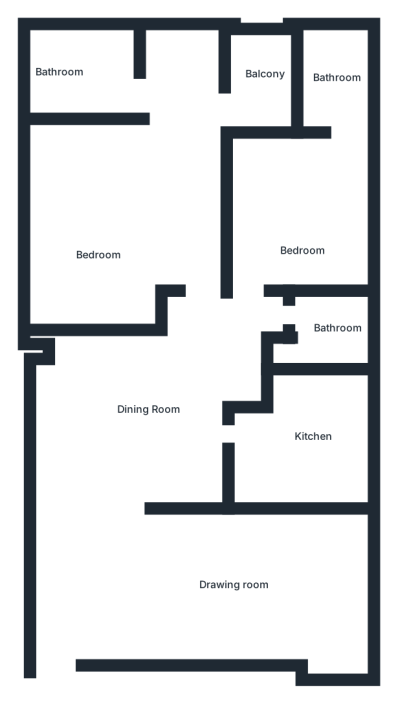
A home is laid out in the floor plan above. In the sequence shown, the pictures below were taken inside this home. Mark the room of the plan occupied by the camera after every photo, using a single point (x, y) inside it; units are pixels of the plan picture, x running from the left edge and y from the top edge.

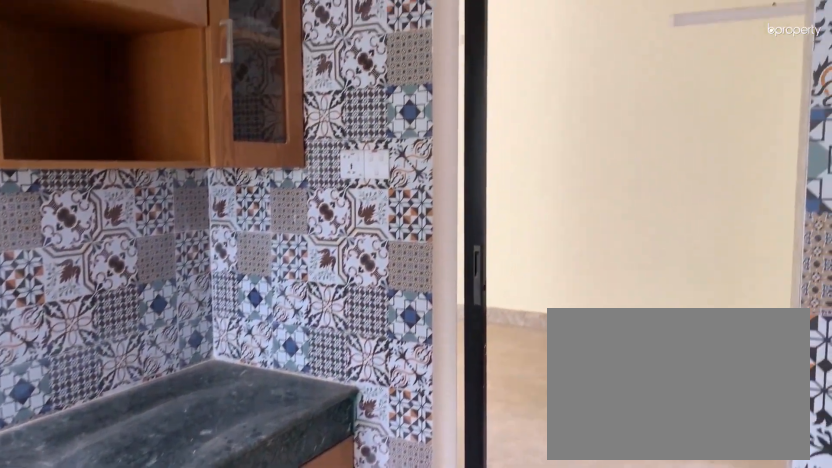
(312, 442)
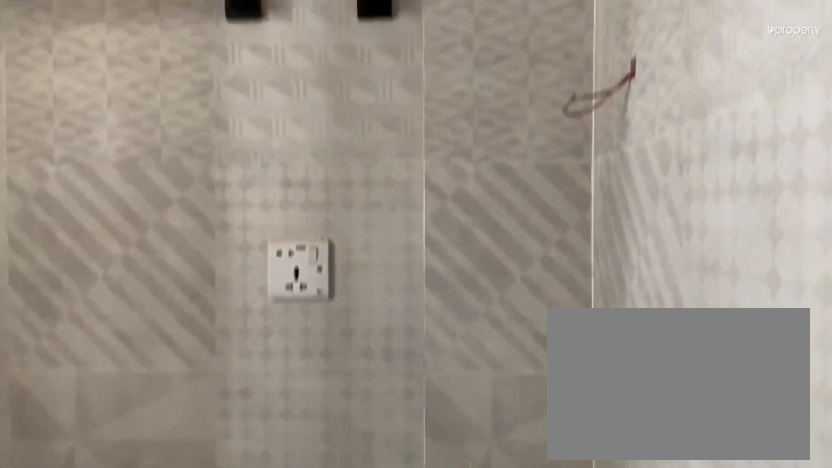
(325, 352)
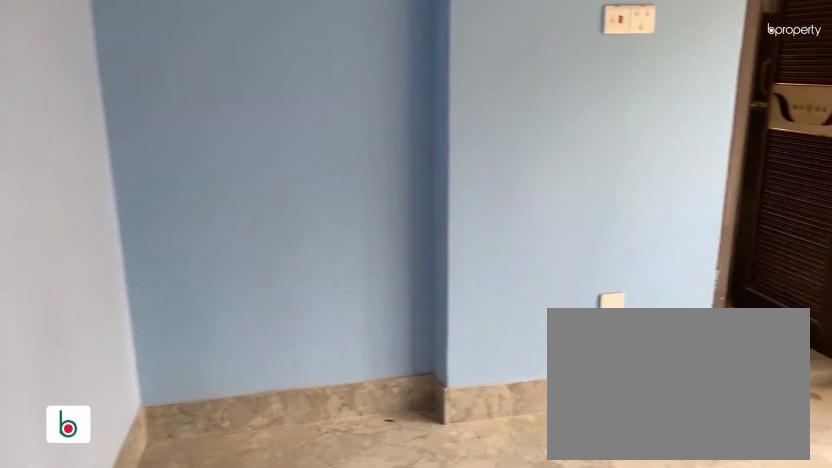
(303, 222)
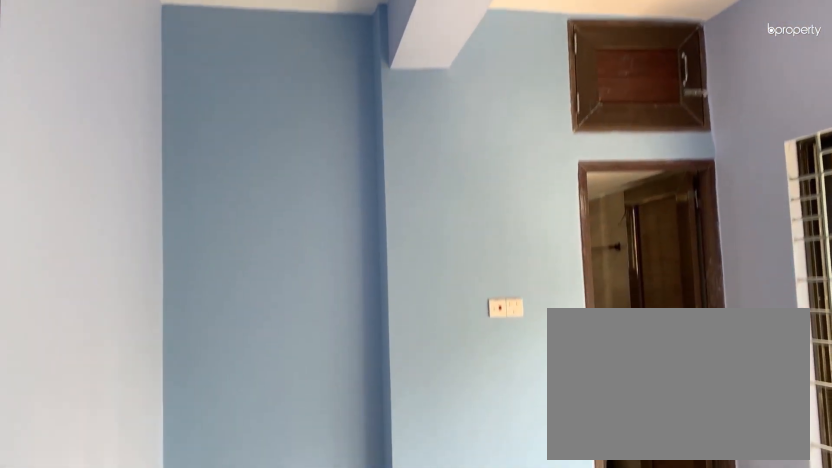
(303, 222)
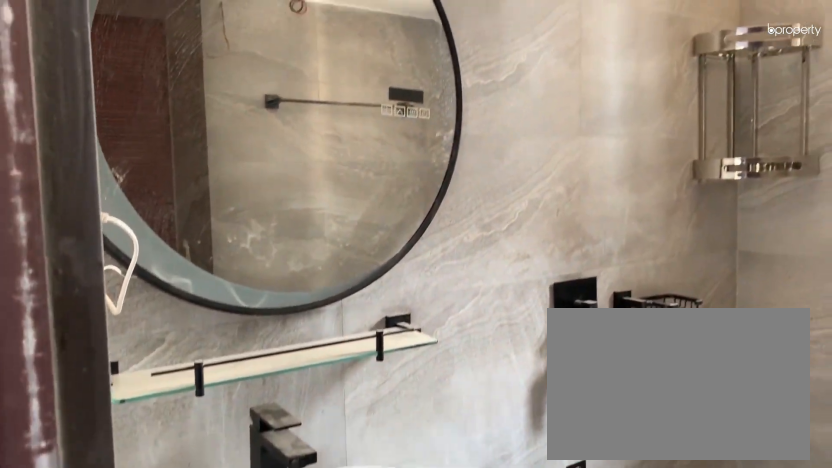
(335, 83)
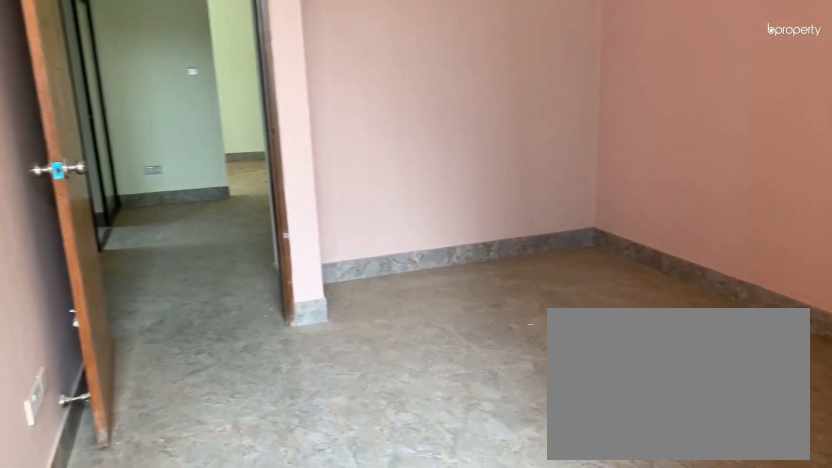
(96, 218)
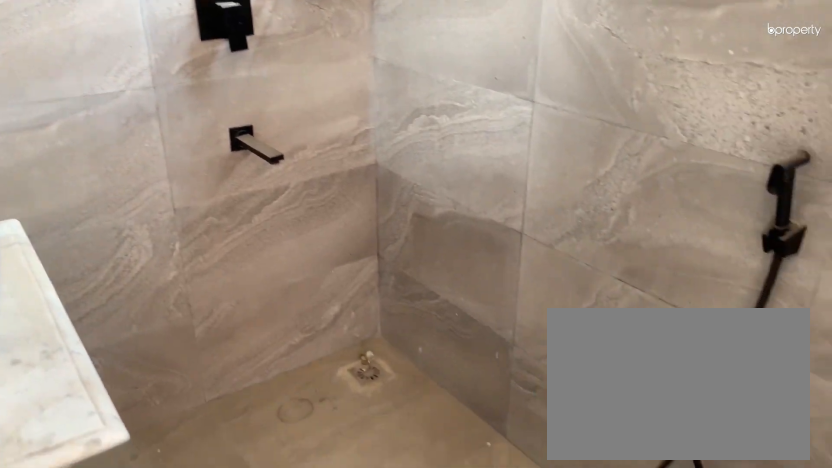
(67, 83)
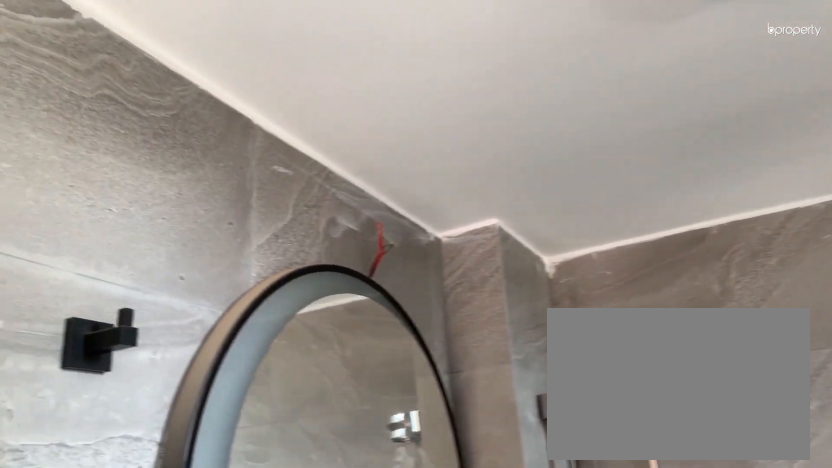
(67, 83)
